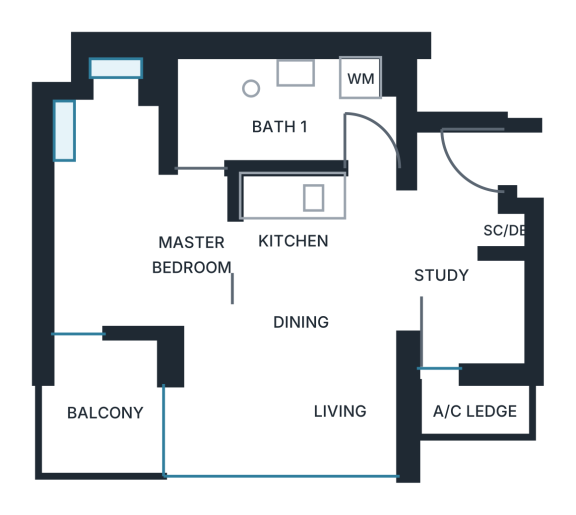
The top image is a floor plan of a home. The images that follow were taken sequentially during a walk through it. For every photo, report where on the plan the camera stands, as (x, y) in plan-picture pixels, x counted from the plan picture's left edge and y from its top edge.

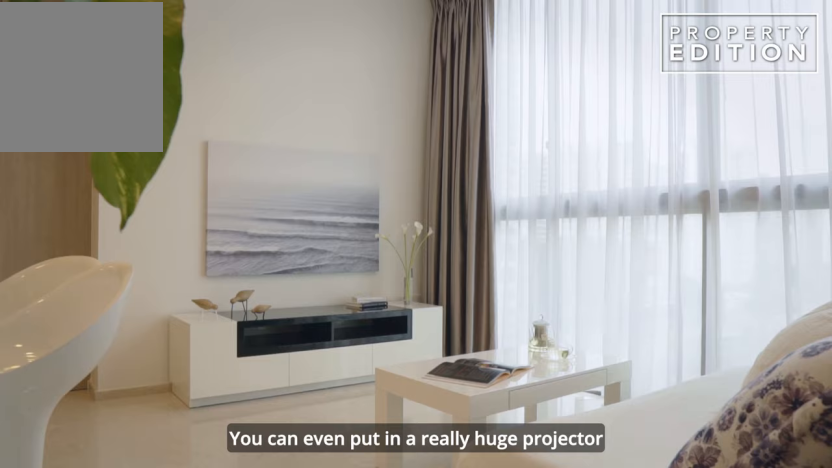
(273, 396)
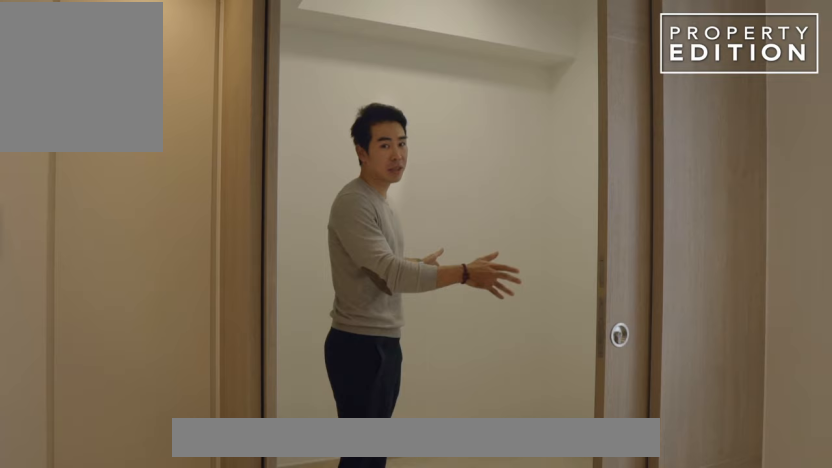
(493, 327)
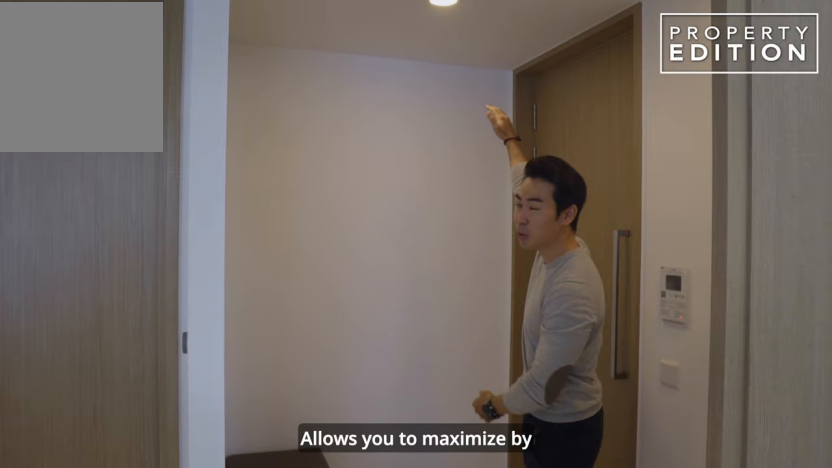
(452, 202)
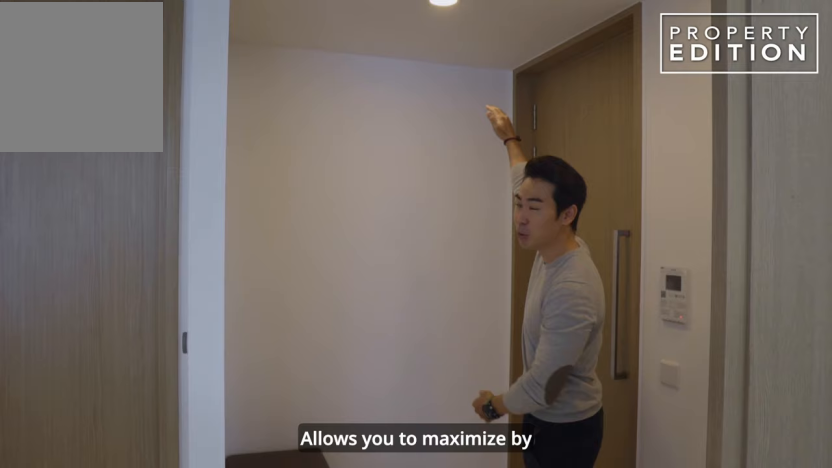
(452, 202)
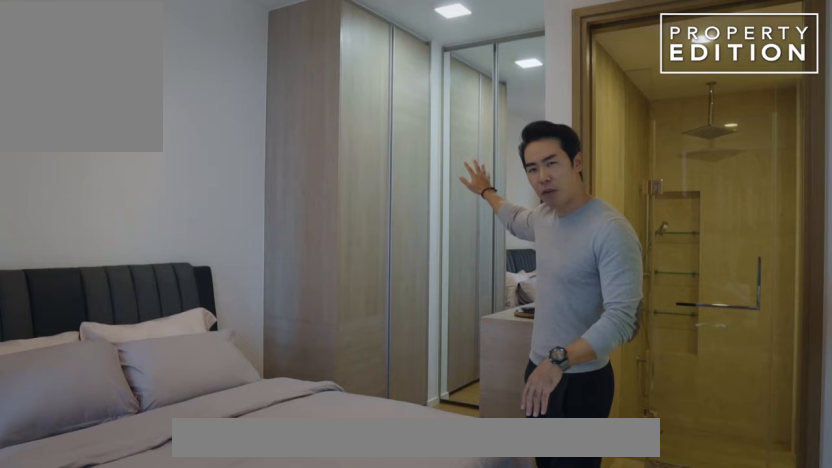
(115, 258)
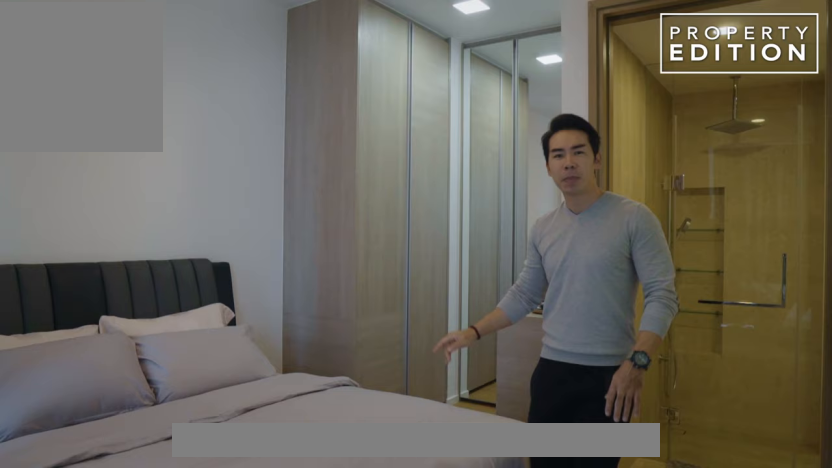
(116, 258)
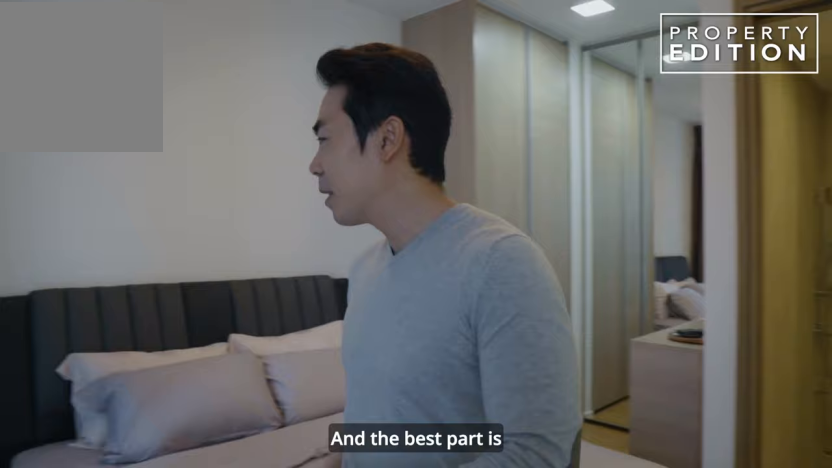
(116, 258)
